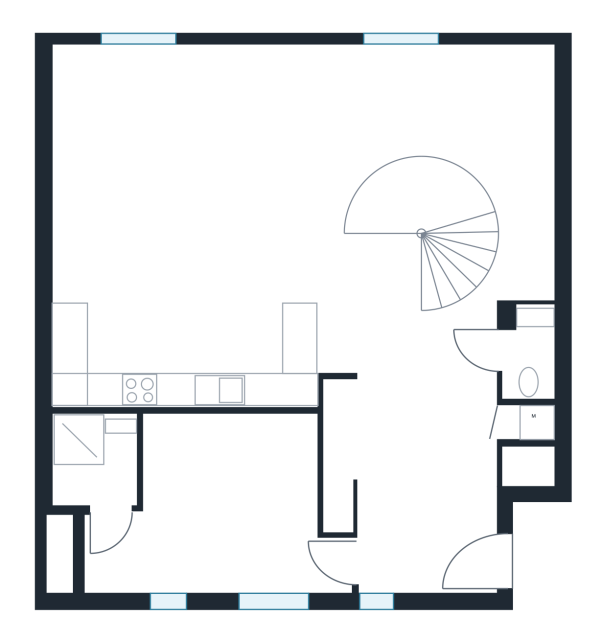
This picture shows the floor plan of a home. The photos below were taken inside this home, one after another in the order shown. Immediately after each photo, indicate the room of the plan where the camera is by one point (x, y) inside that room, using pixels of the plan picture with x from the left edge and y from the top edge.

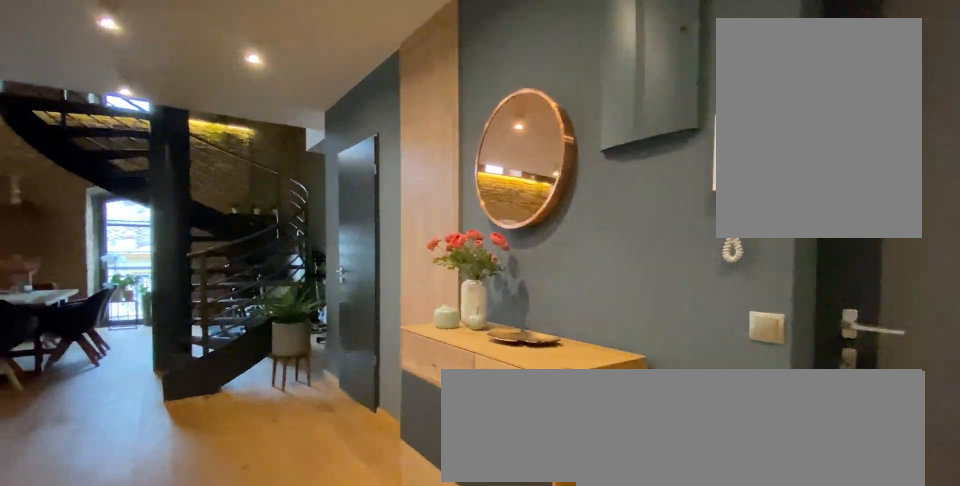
(431, 493)
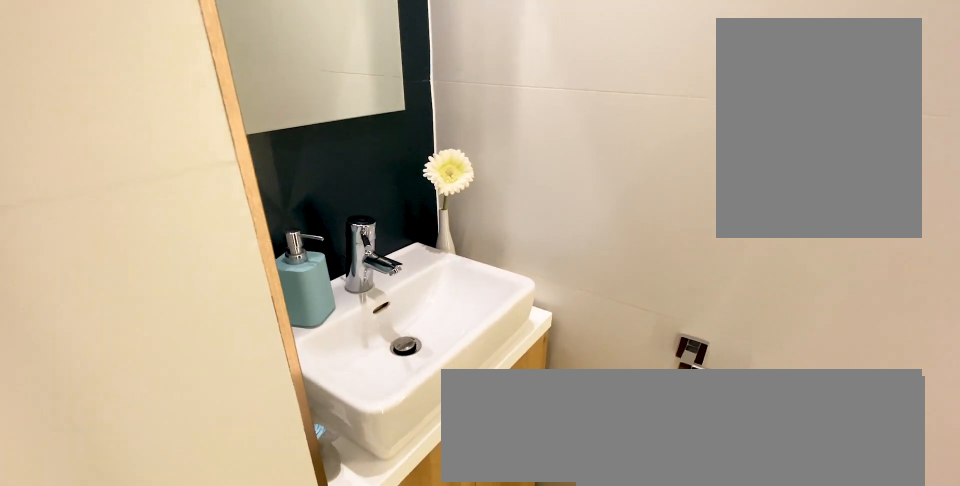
(528, 359)
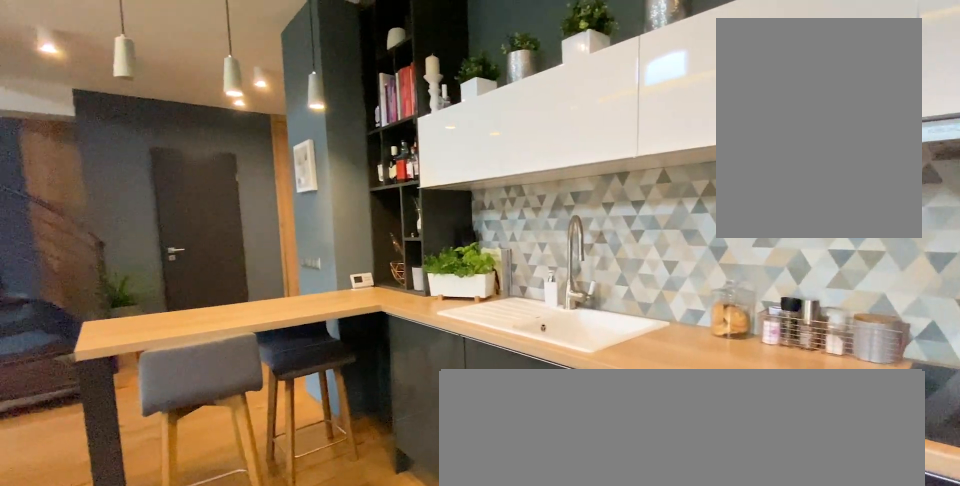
(222, 223)
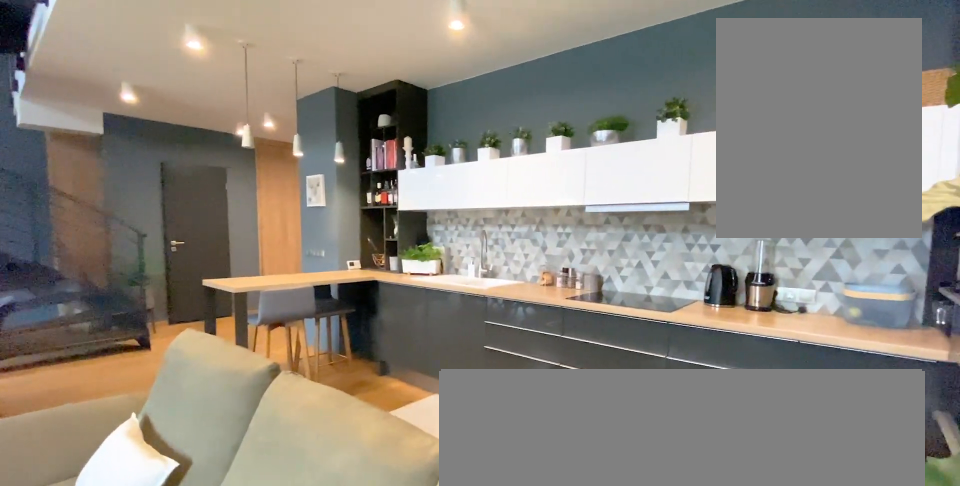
(223, 223)
